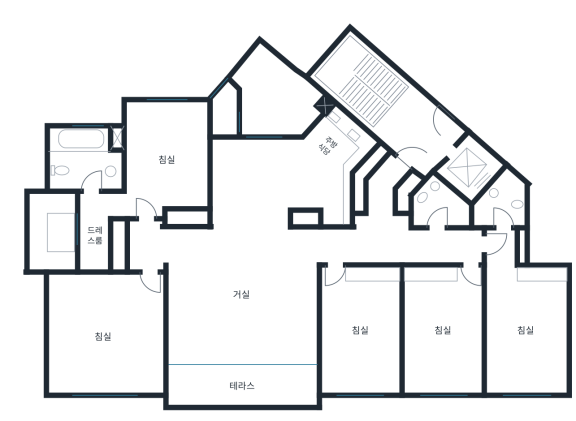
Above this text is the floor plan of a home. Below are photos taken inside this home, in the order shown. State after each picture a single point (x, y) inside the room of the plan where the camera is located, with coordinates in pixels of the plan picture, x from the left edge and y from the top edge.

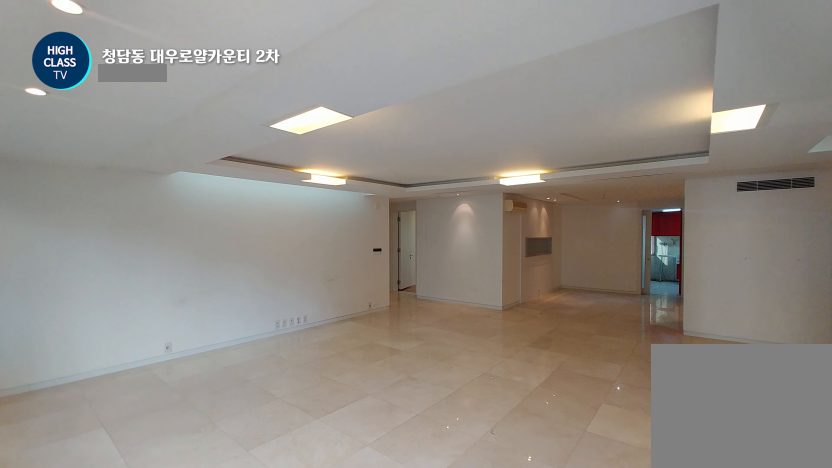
(242, 302)
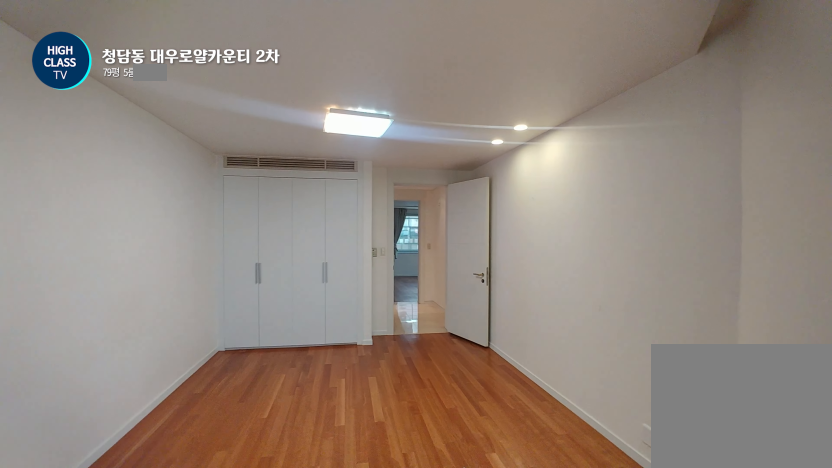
(166, 162)
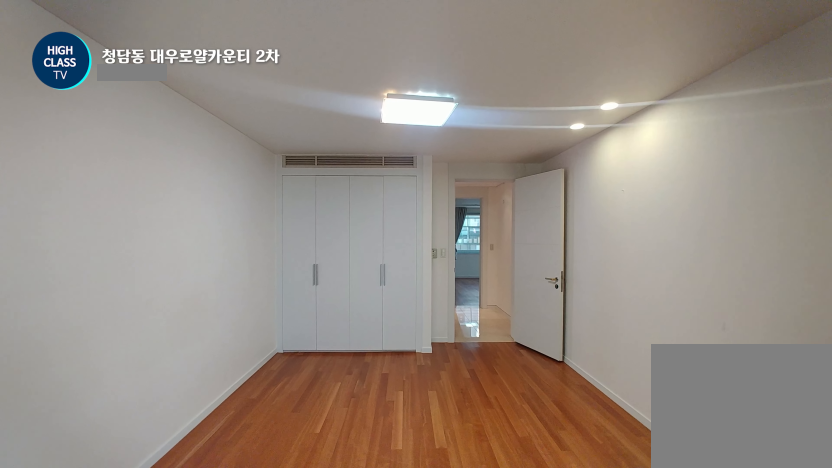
(166, 162)
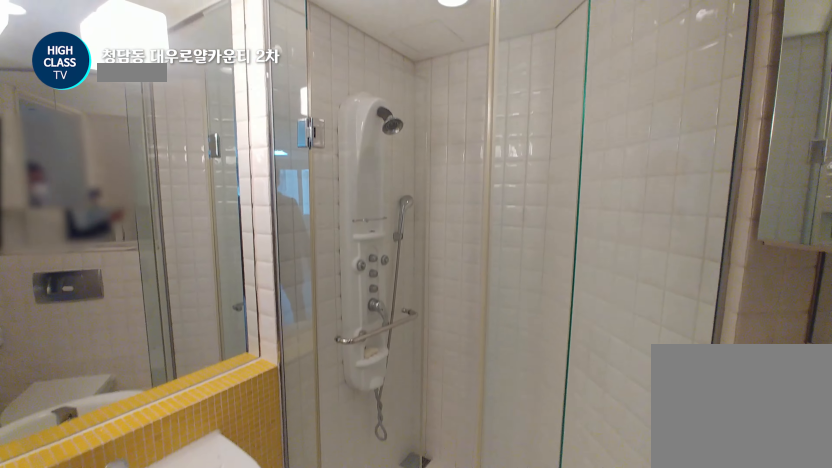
(501, 202)
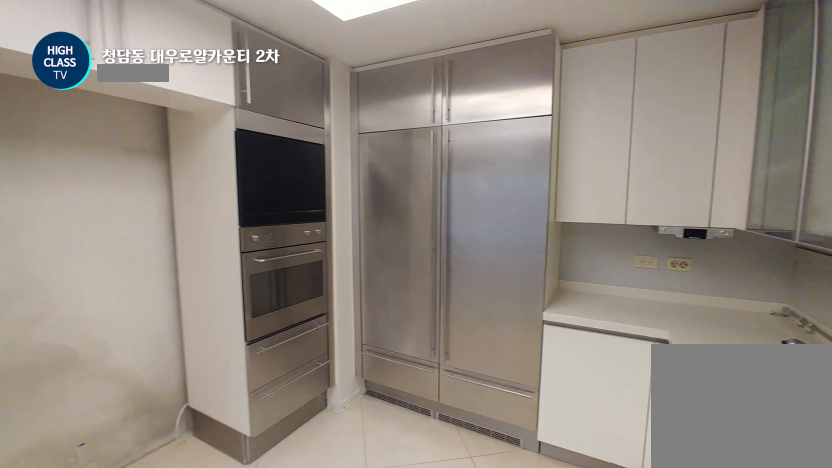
(289, 176)
